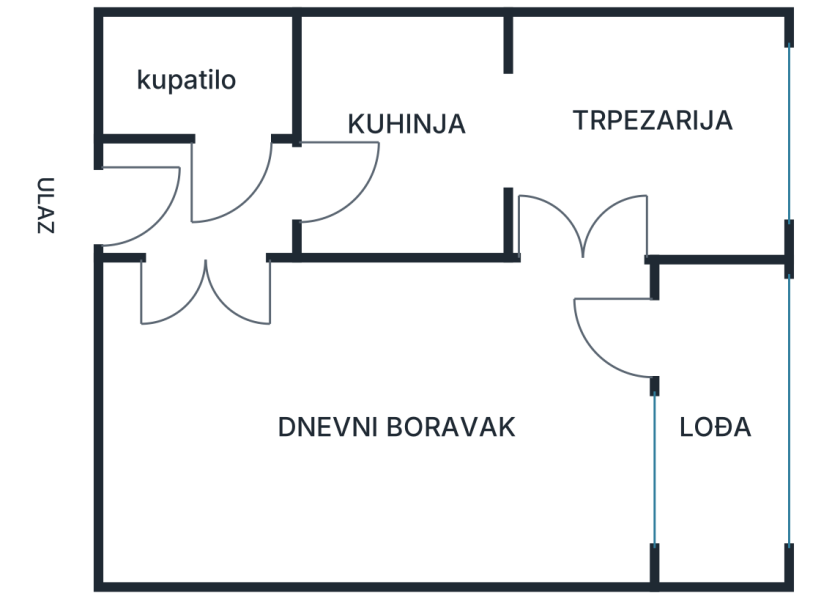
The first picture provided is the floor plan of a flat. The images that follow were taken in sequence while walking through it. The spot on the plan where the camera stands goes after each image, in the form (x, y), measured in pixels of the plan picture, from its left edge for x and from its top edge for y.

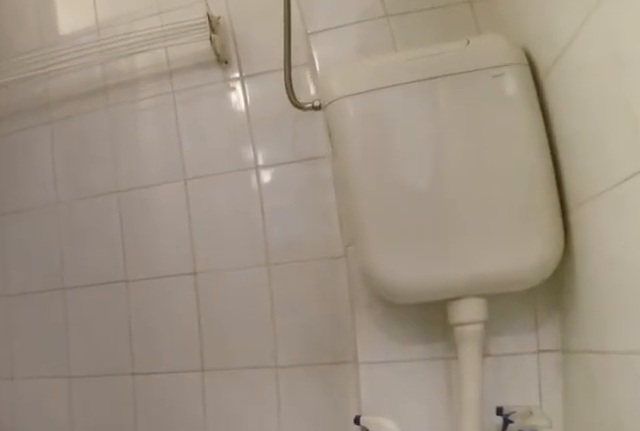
(226, 136)
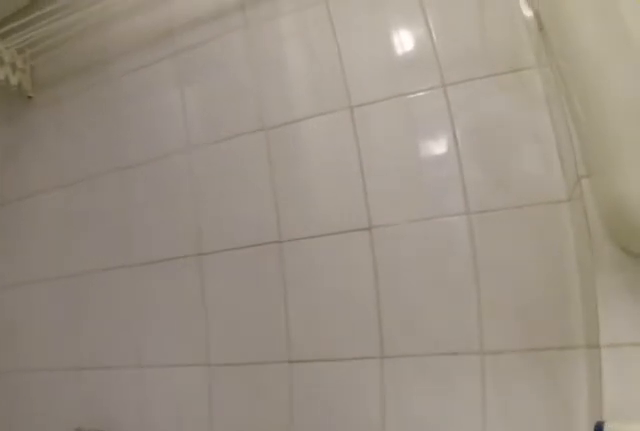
(206, 113)
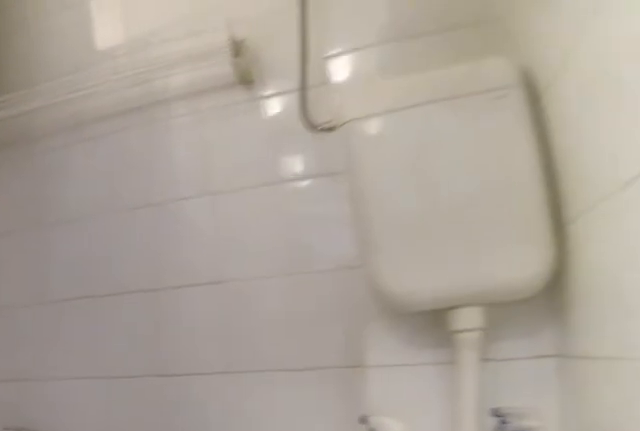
(224, 136)
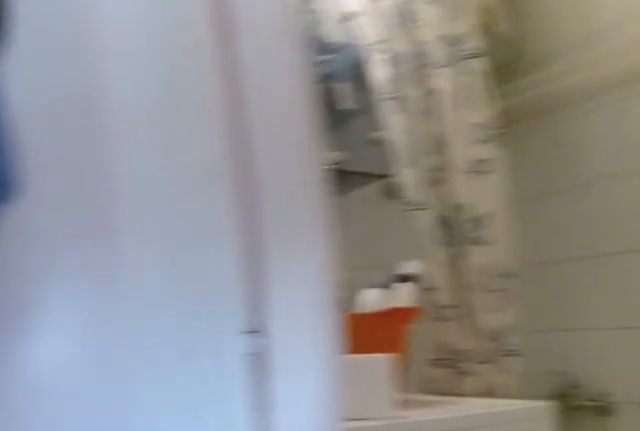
(274, 186)
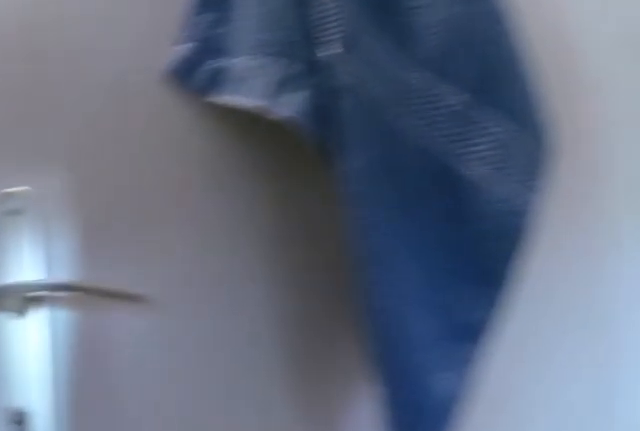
(278, 178)
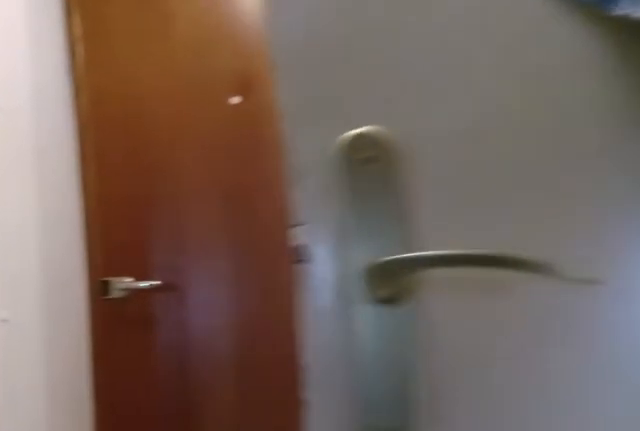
(266, 177)
